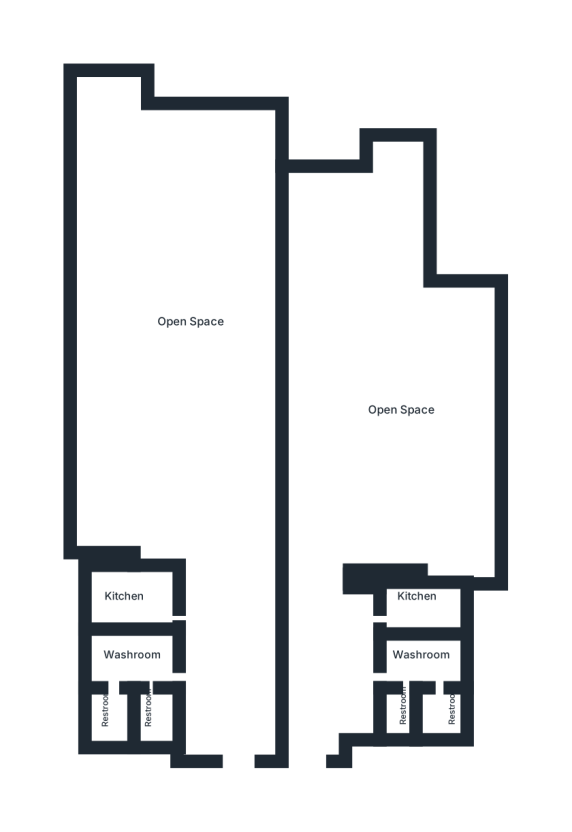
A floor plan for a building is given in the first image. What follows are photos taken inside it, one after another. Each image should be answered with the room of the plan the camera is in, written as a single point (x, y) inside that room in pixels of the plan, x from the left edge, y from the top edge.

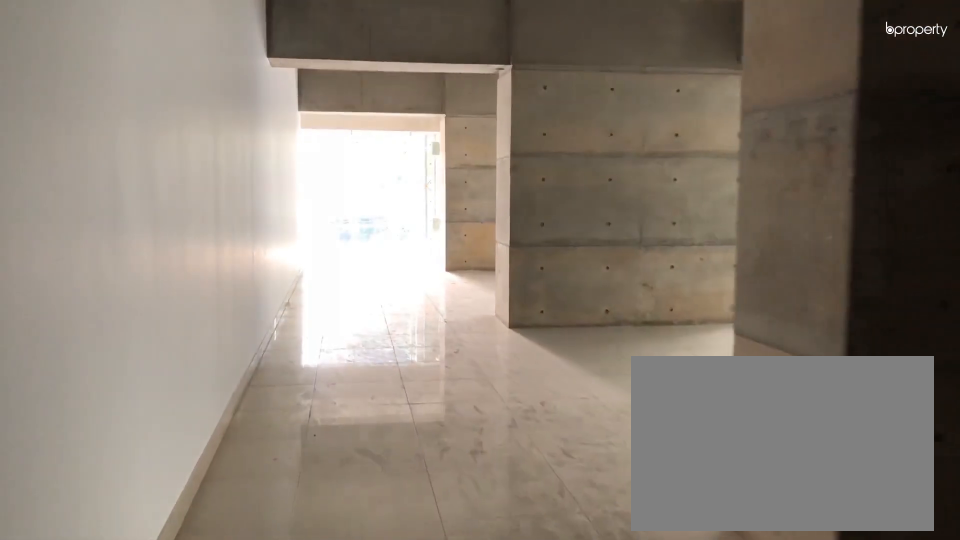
(332, 468)
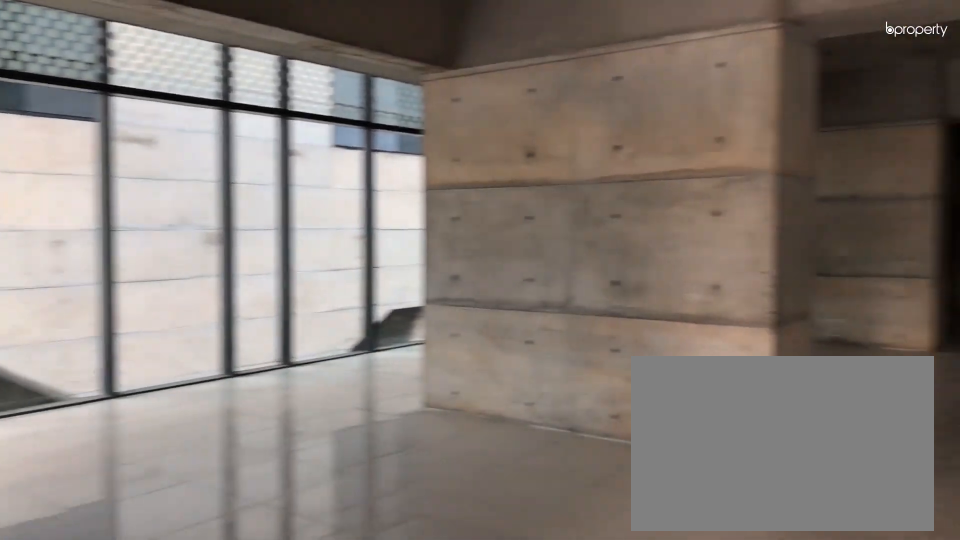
(320, 340)
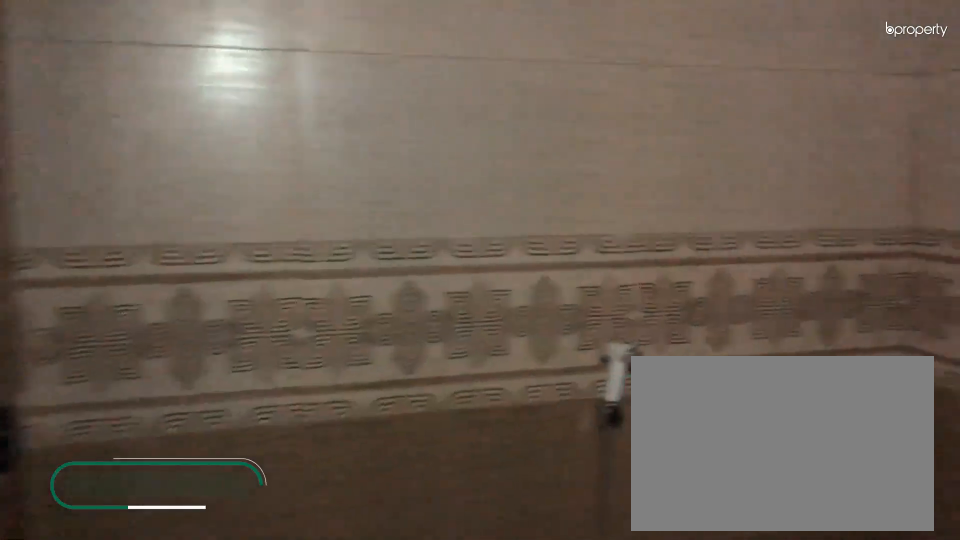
(395, 711)
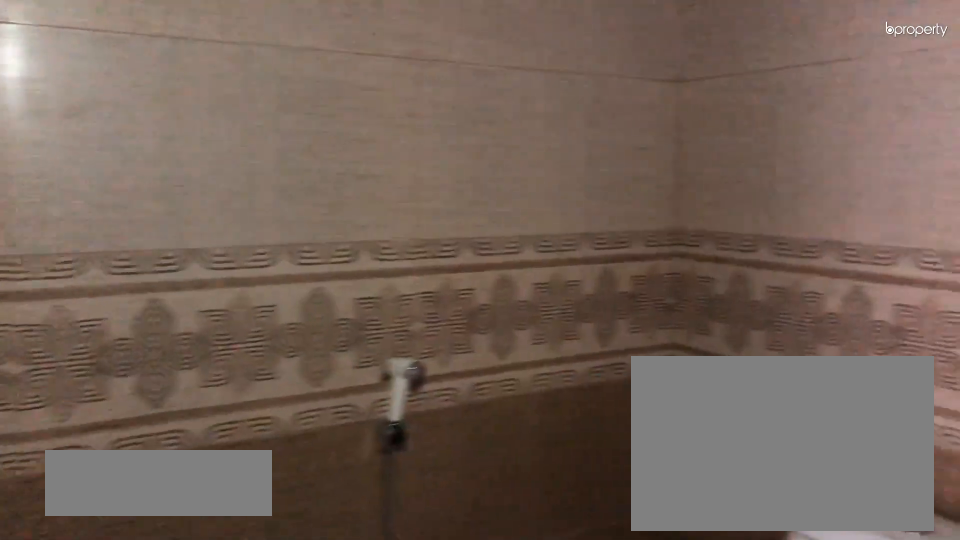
(395, 711)
